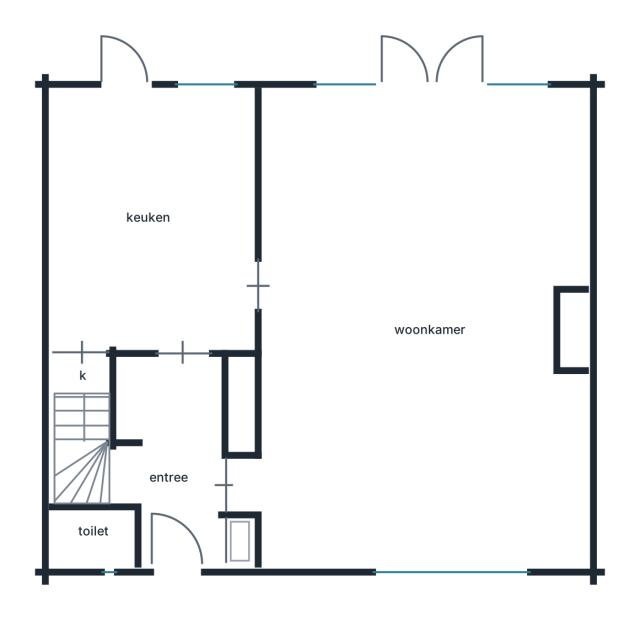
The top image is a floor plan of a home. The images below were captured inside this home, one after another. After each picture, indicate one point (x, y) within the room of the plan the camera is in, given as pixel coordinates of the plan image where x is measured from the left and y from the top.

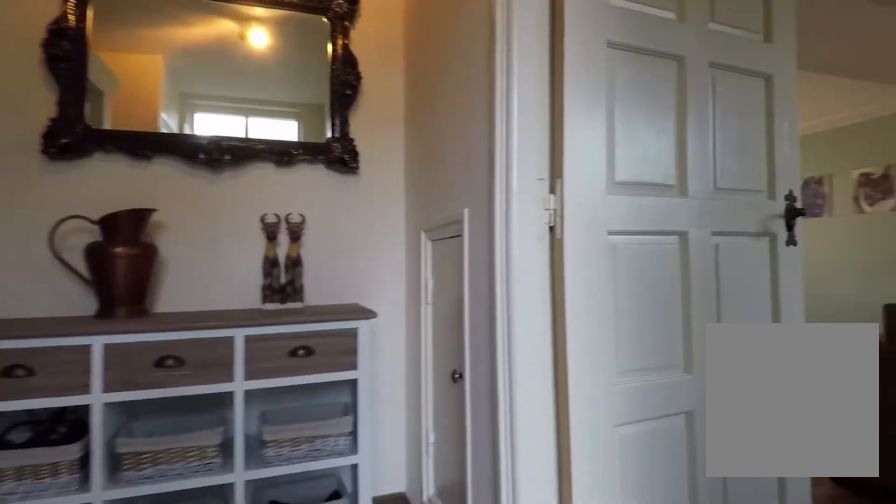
(172, 459)
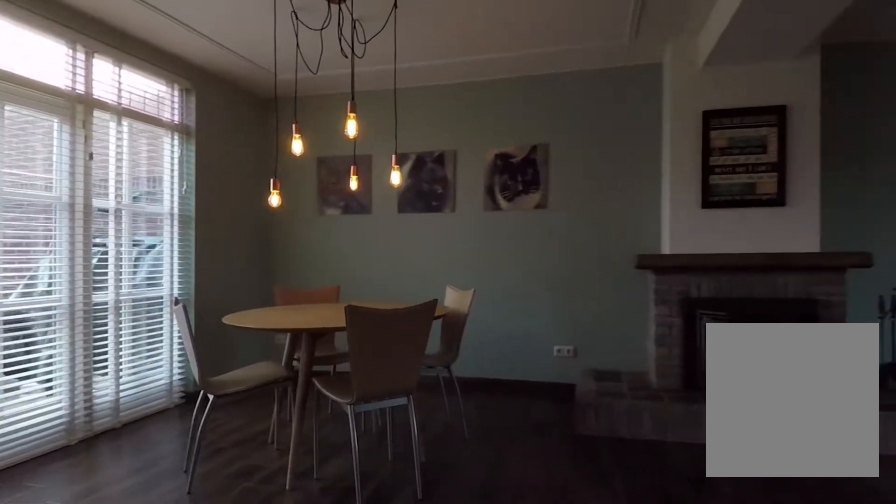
(425, 150)
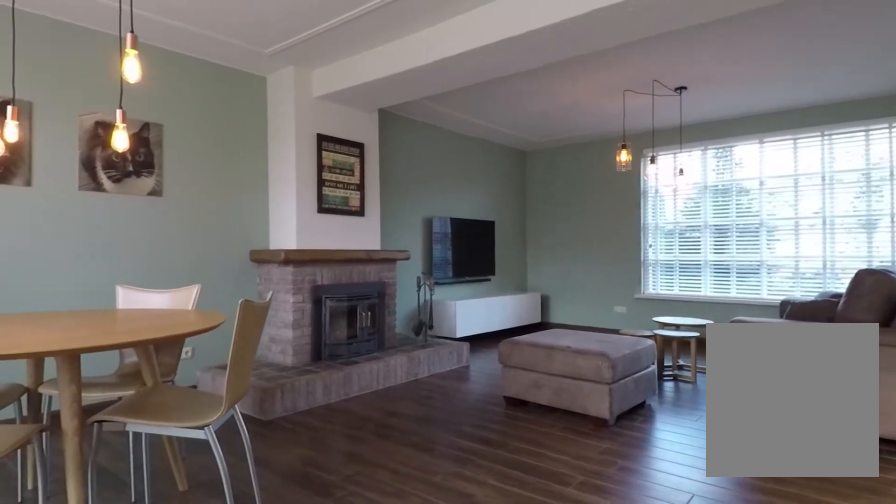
(425, 150)
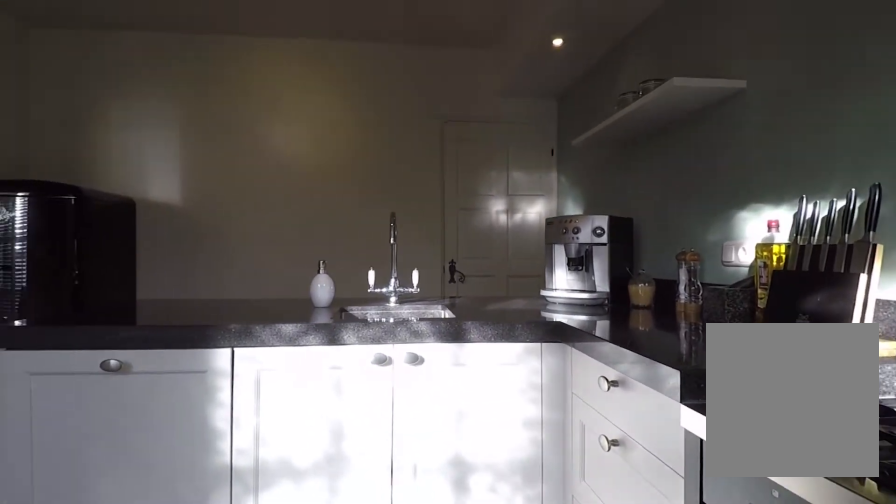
(155, 189)
